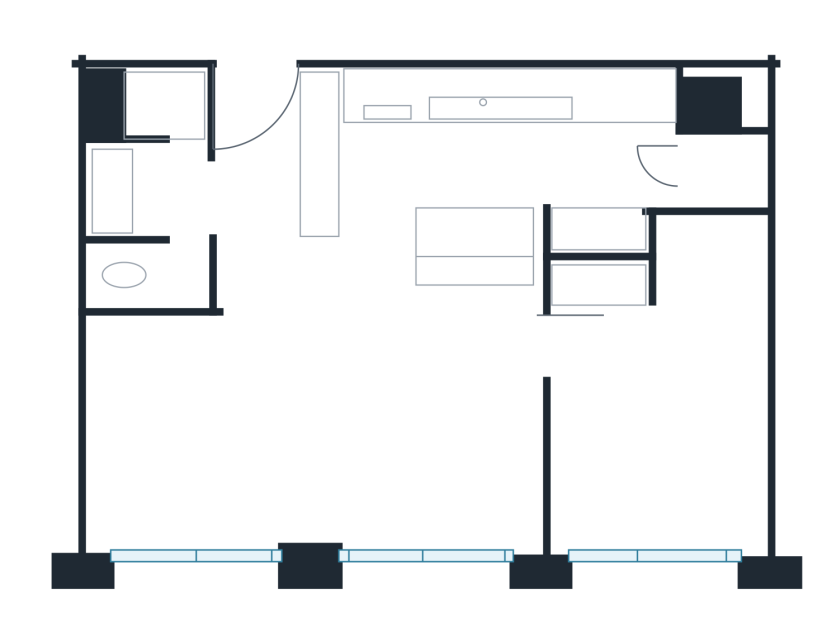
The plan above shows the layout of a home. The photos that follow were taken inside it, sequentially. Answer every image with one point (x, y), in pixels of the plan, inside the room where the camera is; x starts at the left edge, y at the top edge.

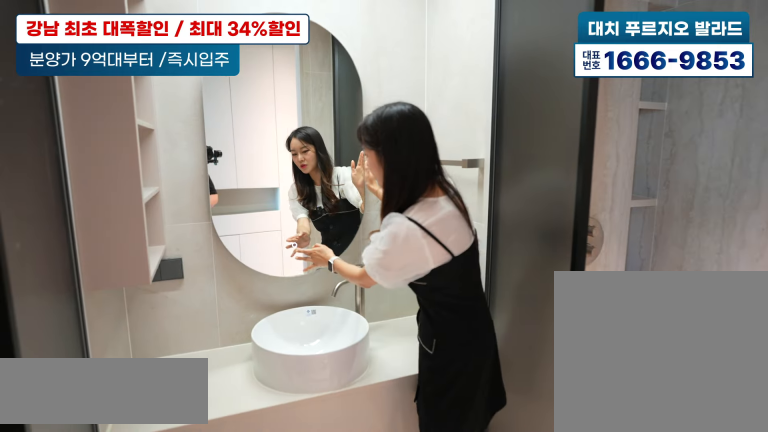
(166, 175)
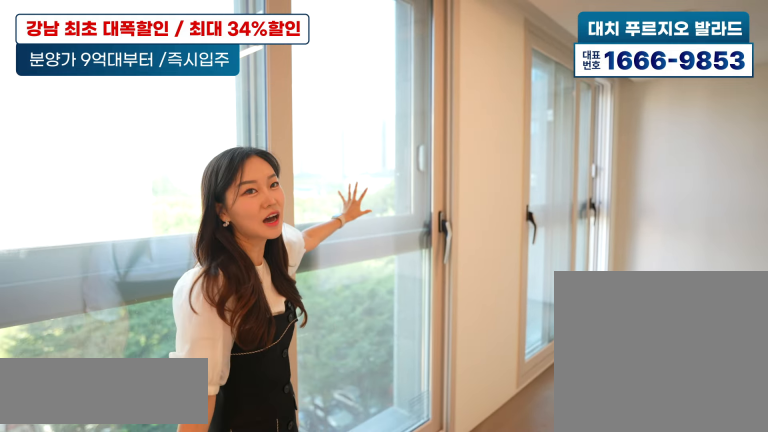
(282, 400)
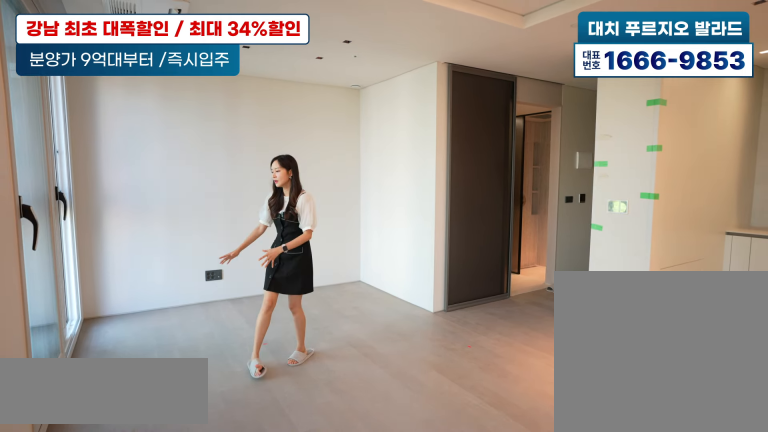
(282, 401)
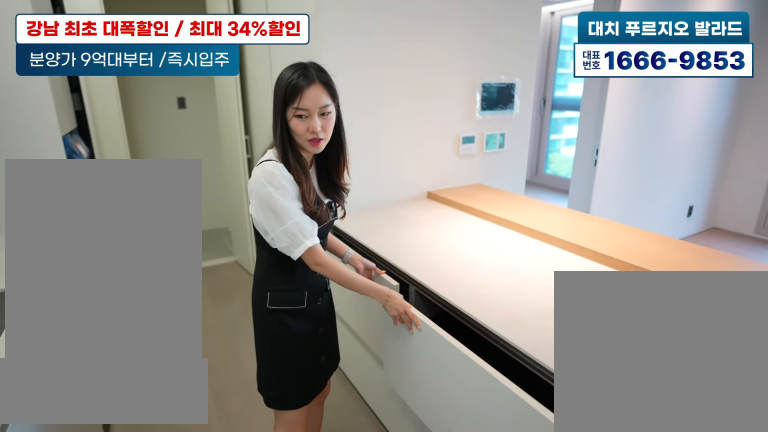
(528, 152)
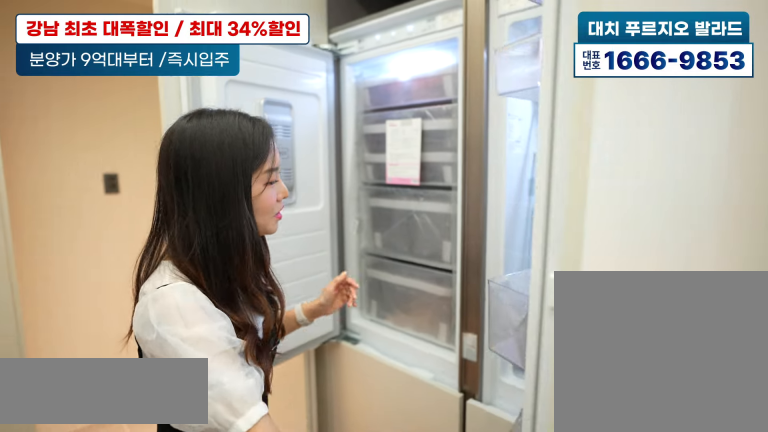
(528, 152)
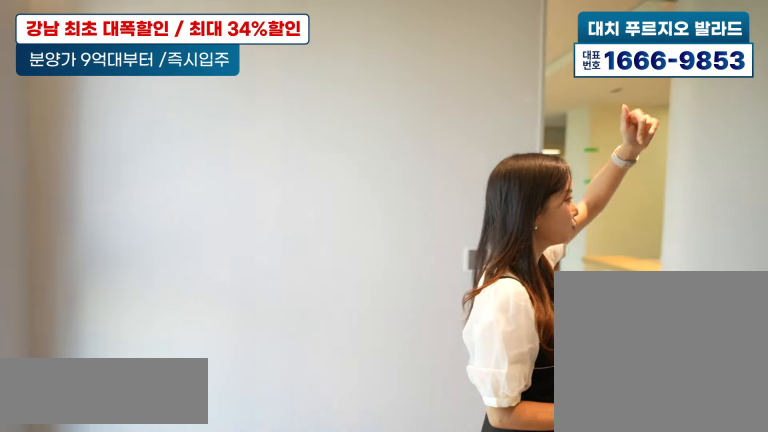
(649, 419)
